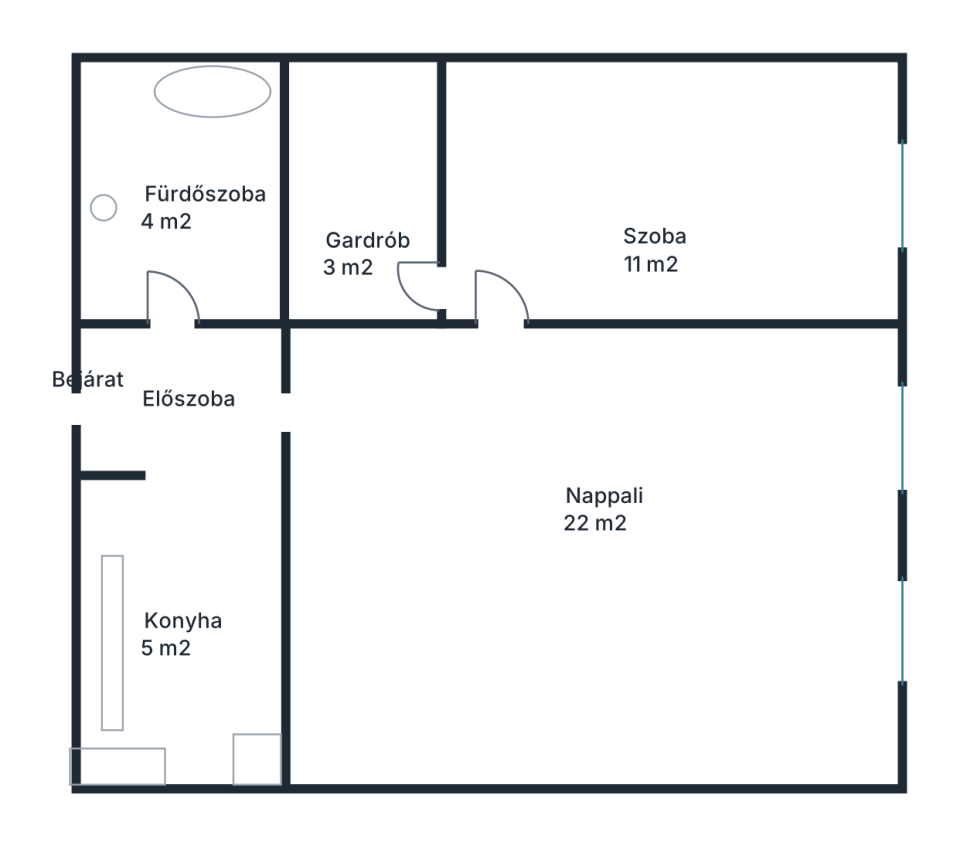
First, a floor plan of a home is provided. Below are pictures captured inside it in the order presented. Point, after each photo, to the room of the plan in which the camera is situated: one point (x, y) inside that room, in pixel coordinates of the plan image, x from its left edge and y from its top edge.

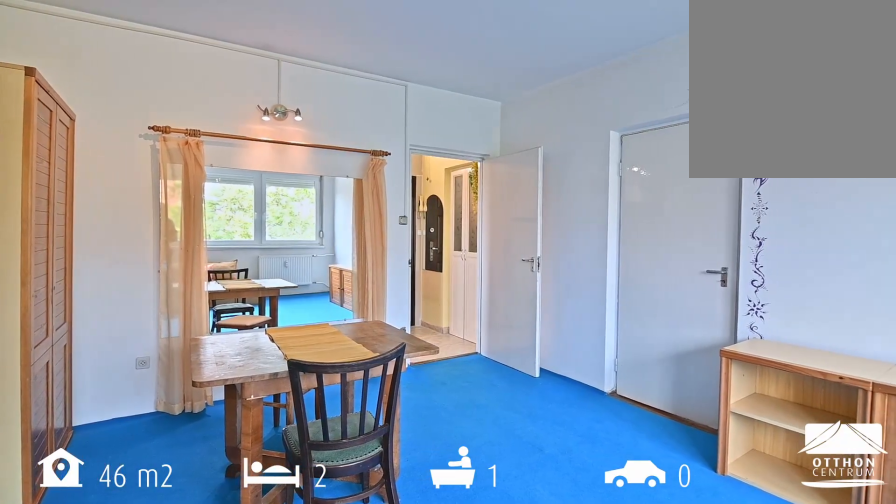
(610, 437)
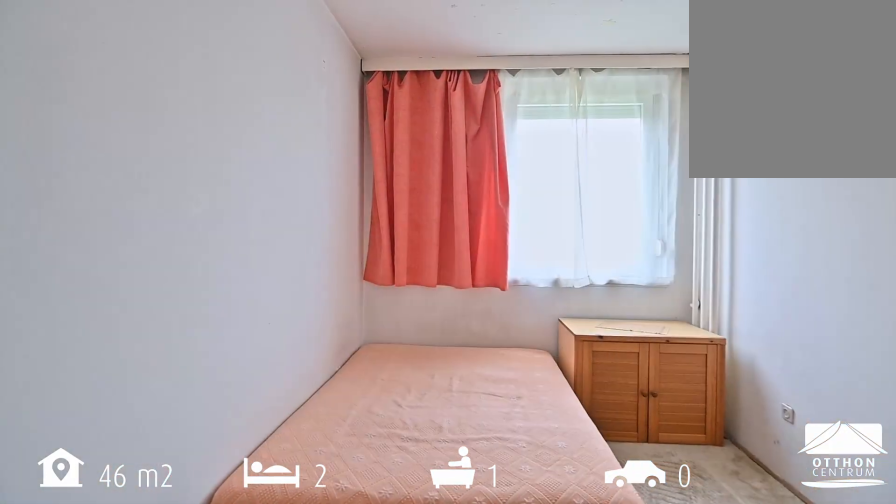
(526, 177)
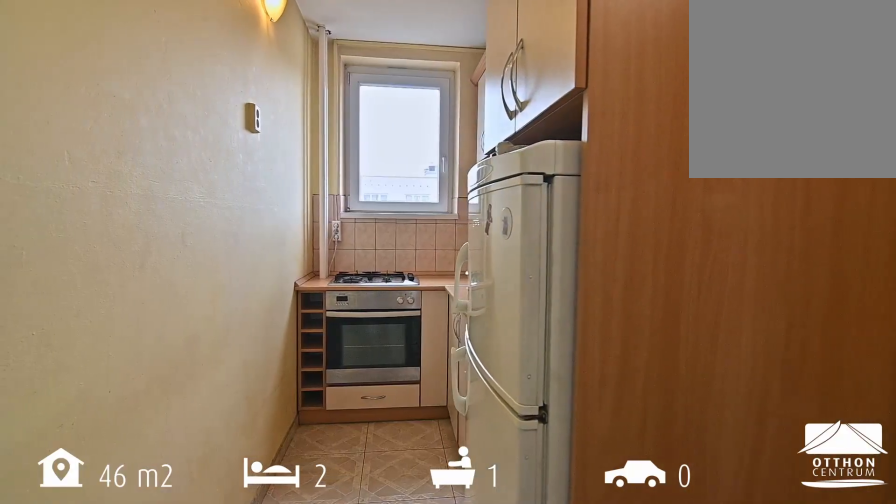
(181, 547)
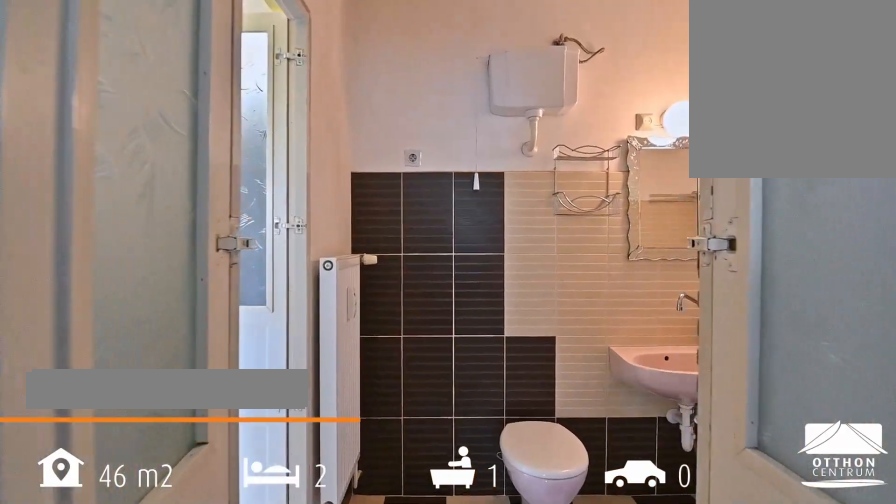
(184, 184)
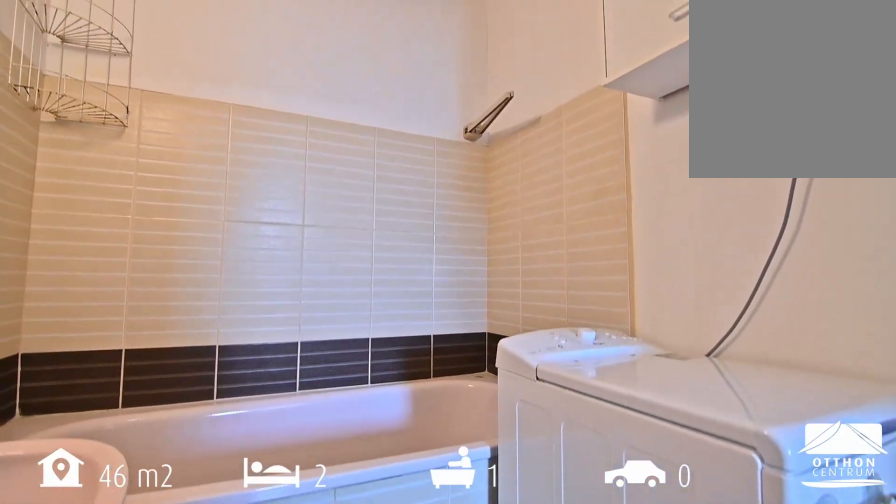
(184, 184)
